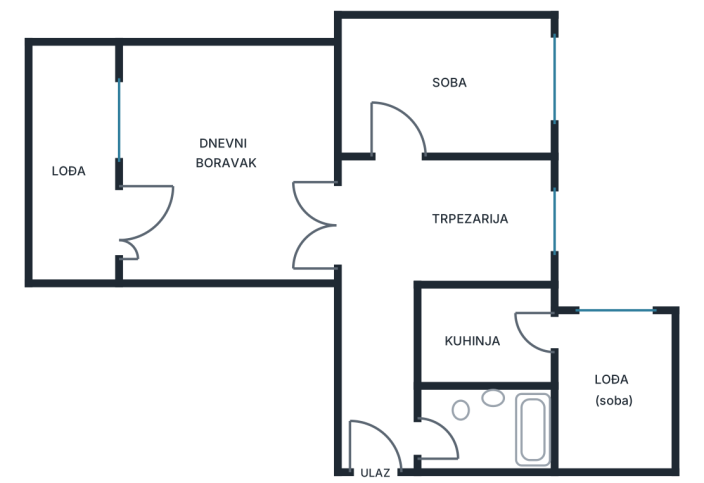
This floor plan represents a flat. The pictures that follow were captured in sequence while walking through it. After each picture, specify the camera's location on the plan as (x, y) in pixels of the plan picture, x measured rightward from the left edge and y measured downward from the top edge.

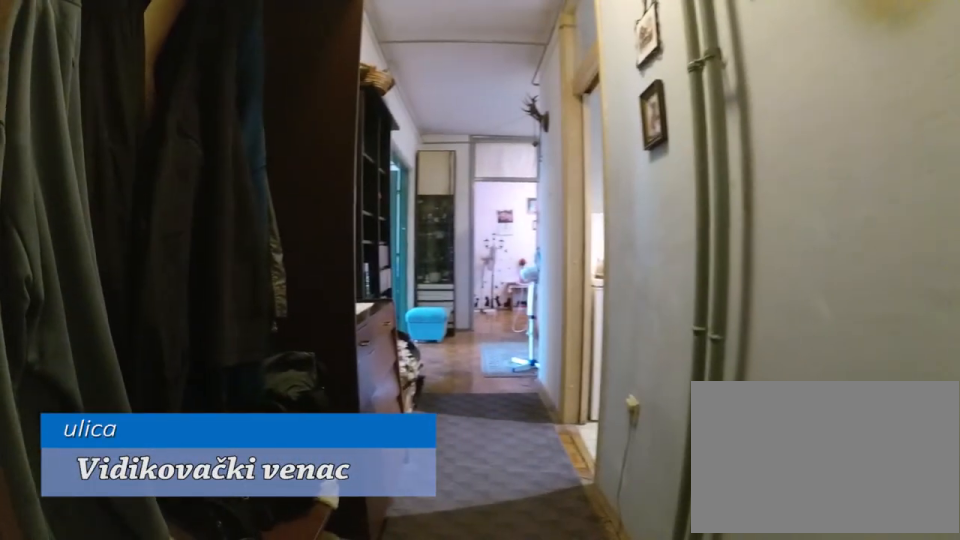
(381, 453)
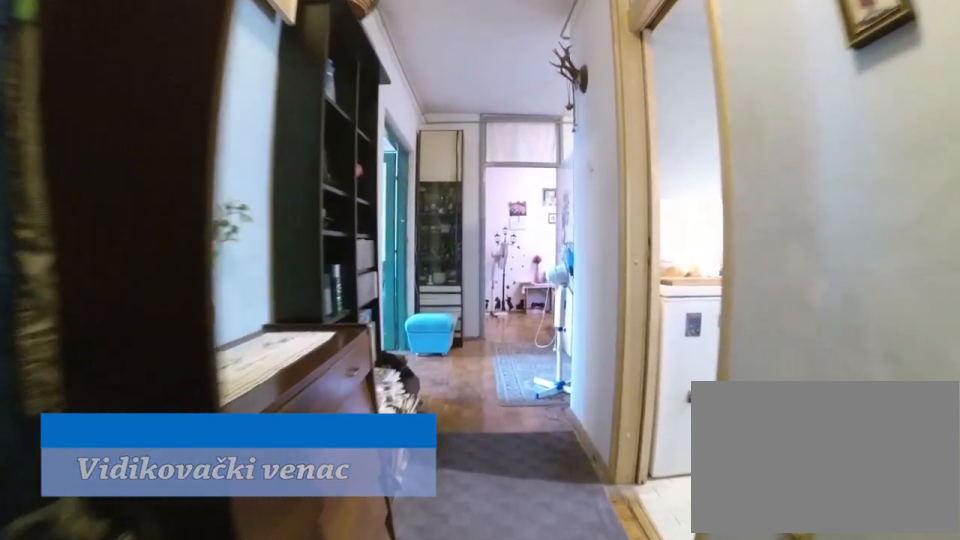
(377, 417)
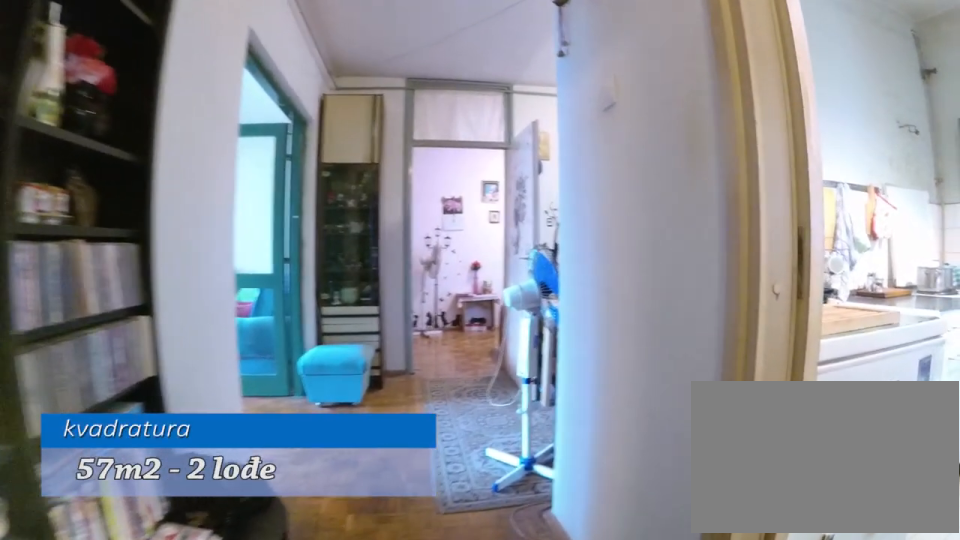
(378, 370)
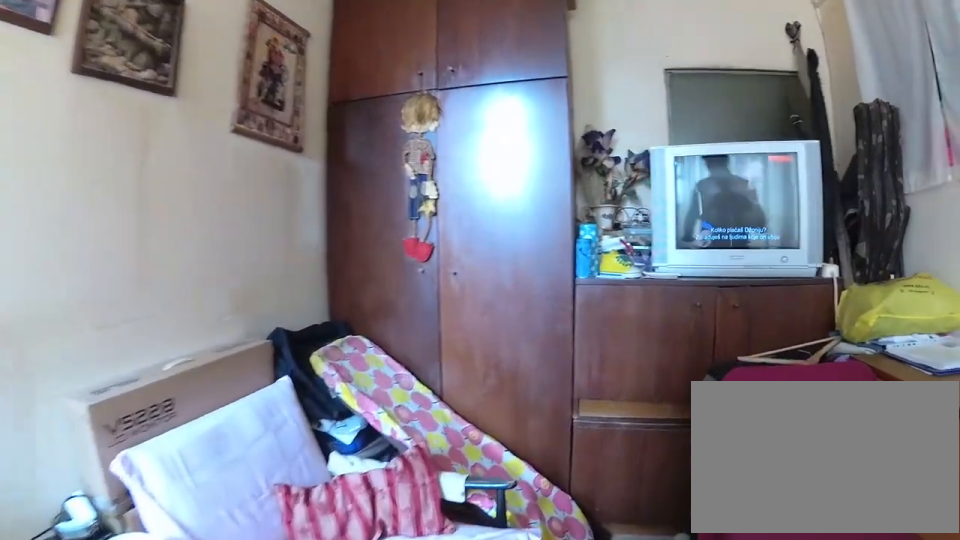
(615, 348)
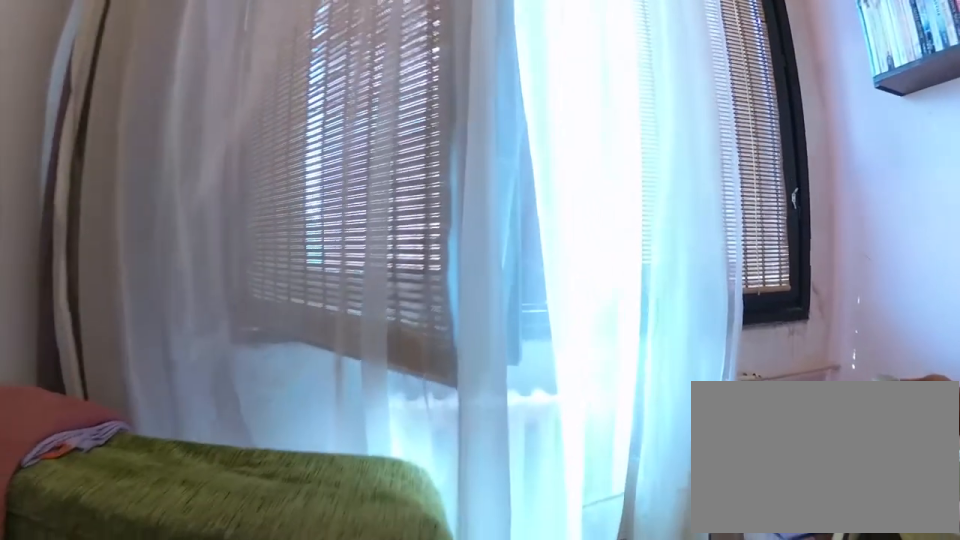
(477, 108)
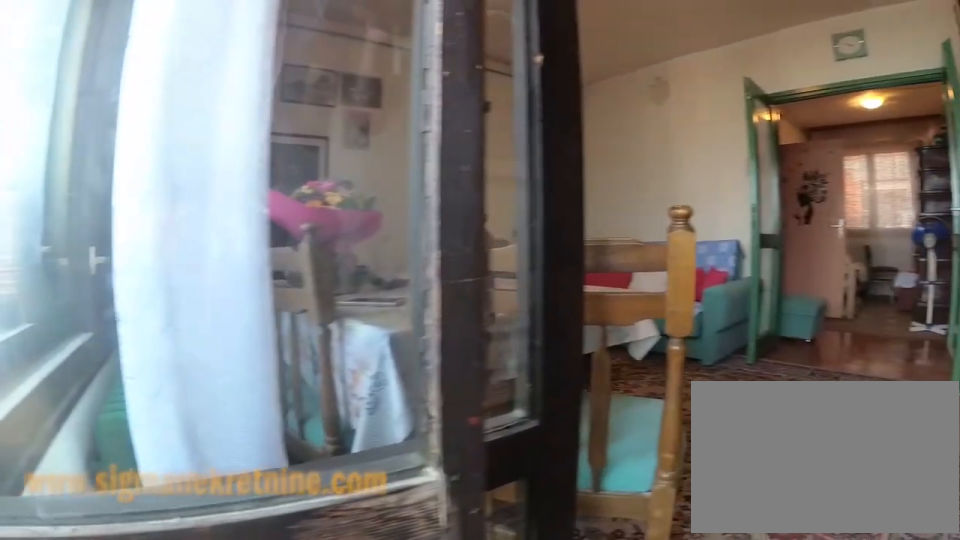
(139, 247)
